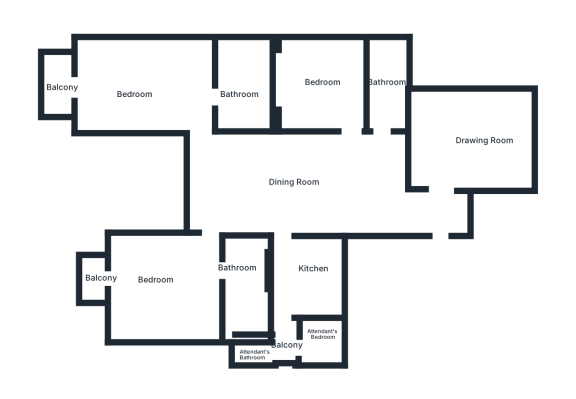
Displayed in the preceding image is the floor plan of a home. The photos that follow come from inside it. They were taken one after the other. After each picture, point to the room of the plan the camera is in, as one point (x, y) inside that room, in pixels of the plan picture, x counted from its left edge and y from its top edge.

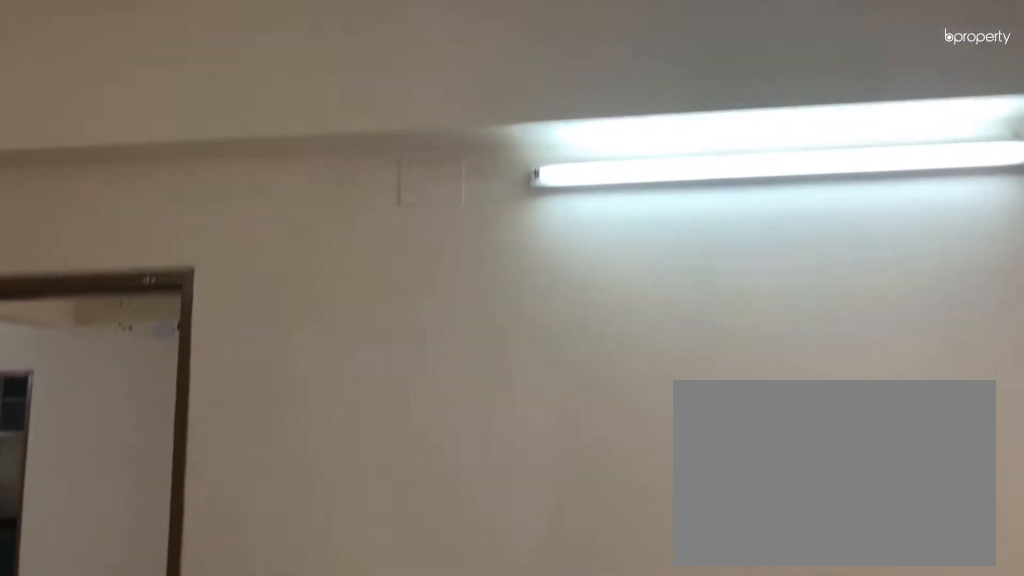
(126, 81)
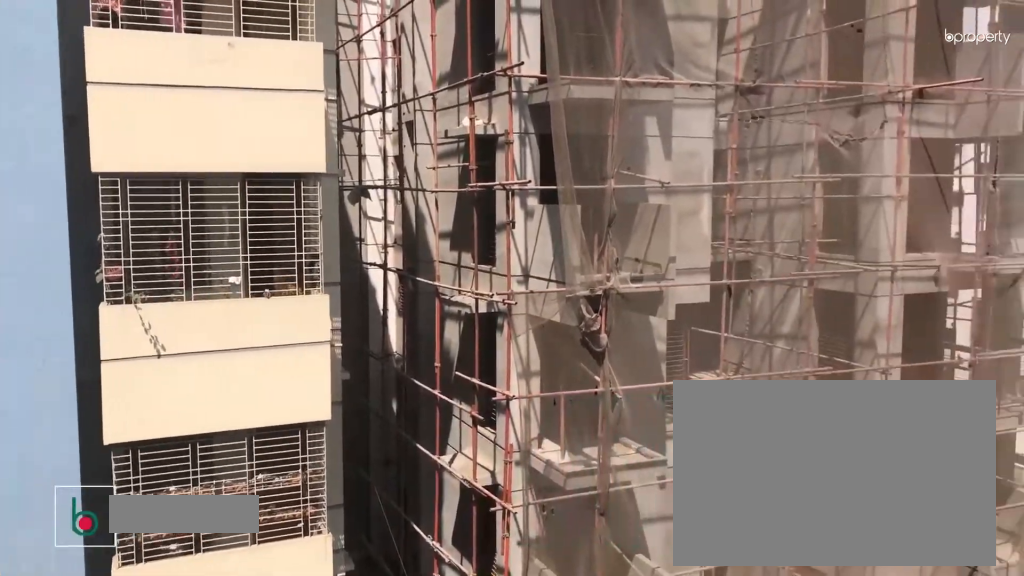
(62, 86)
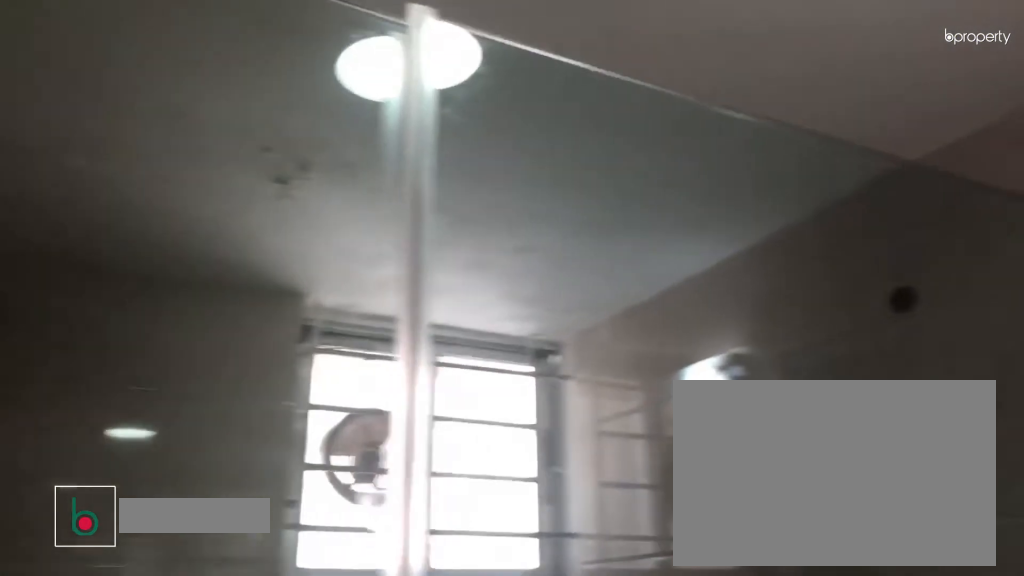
(245, 93)
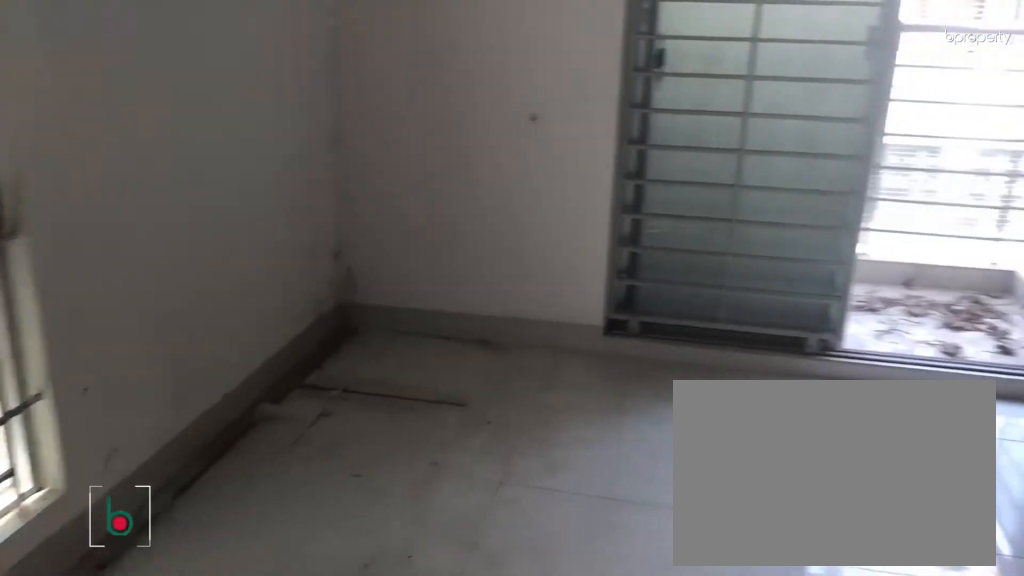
(157, 285)
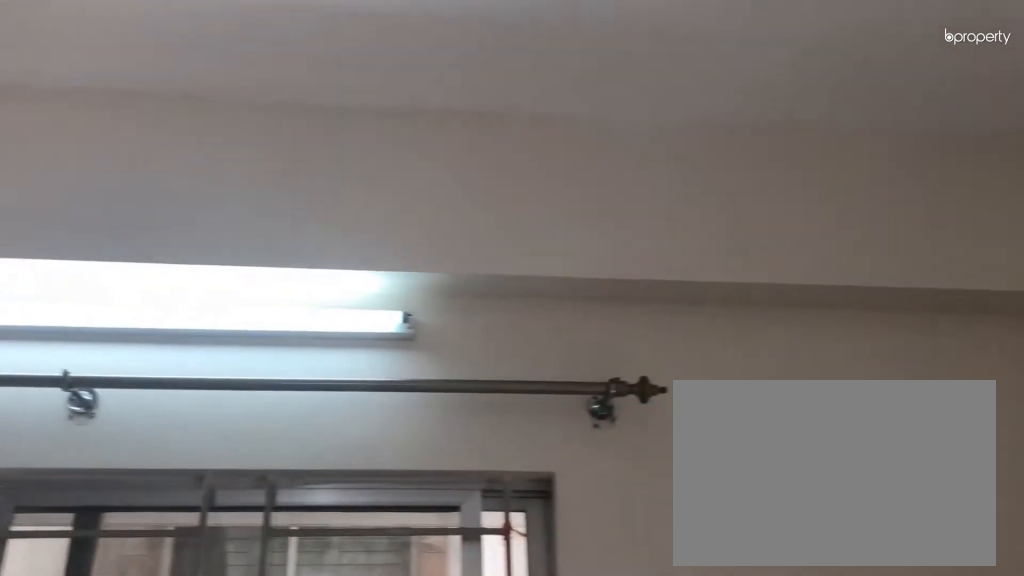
(157, 285)
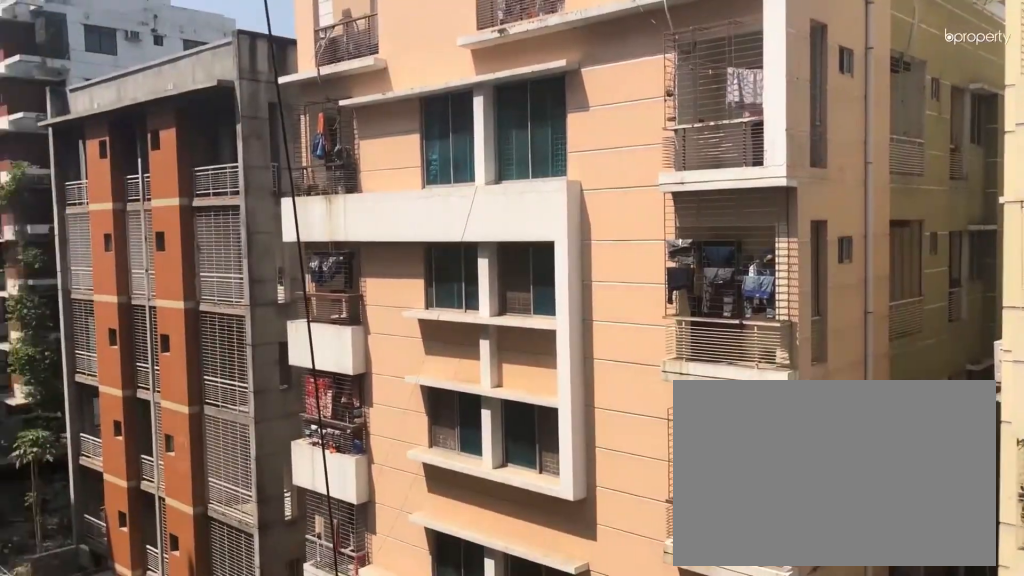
(98, 282)
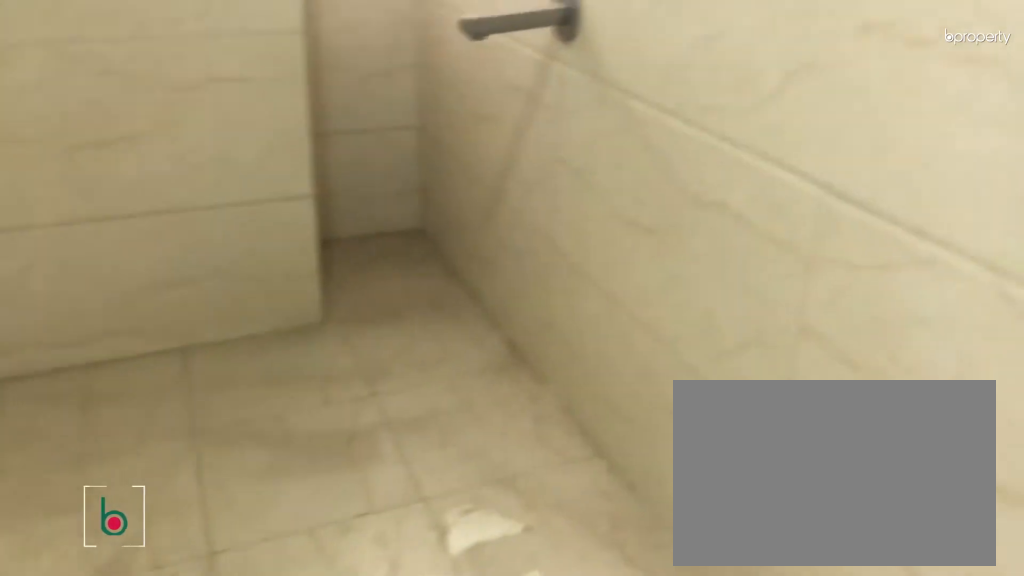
(248, 275)
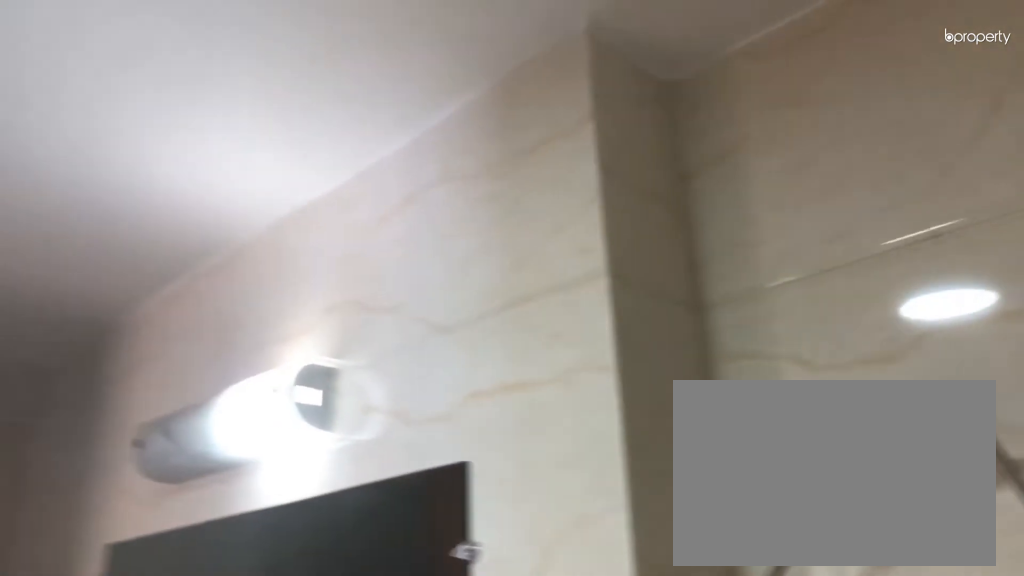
(248, 275)
